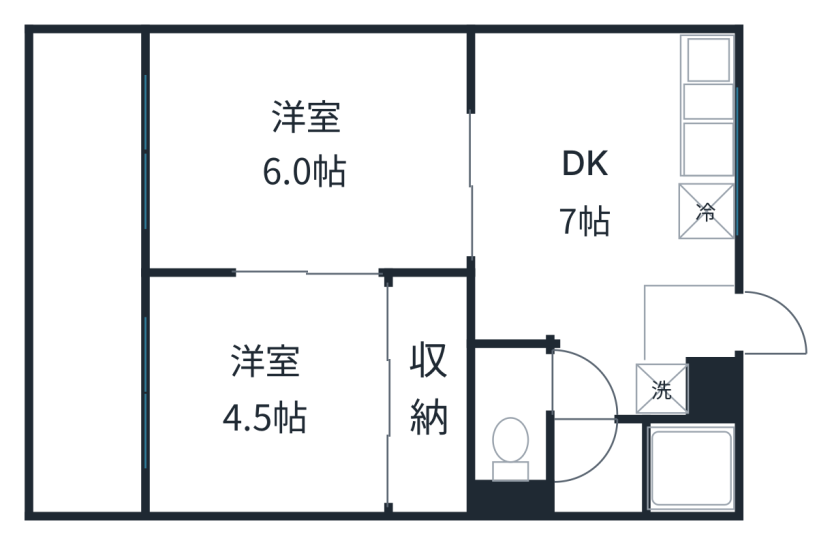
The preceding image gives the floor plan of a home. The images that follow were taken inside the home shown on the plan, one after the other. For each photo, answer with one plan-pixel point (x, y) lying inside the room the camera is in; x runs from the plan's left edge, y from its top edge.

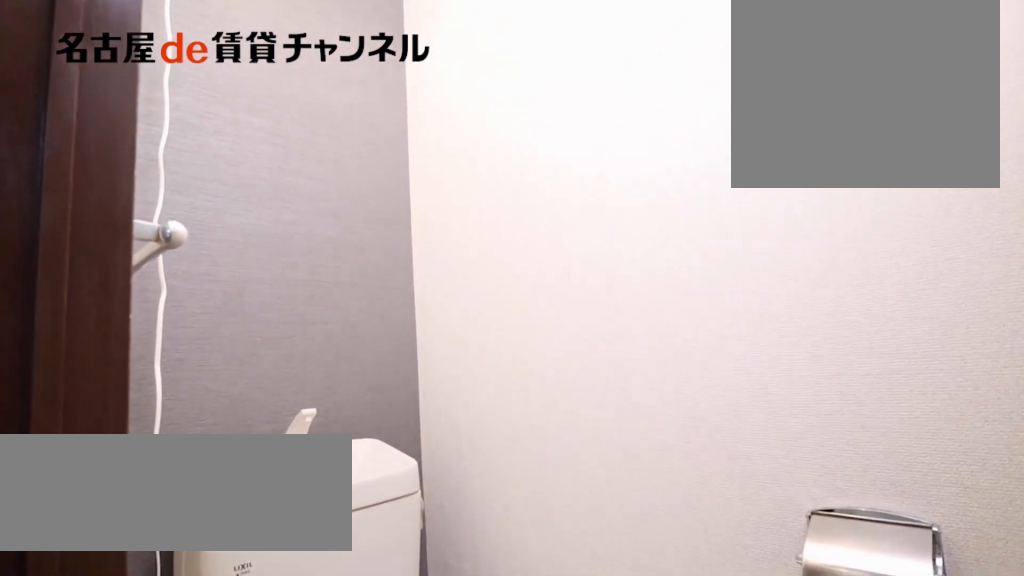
(518, 414)
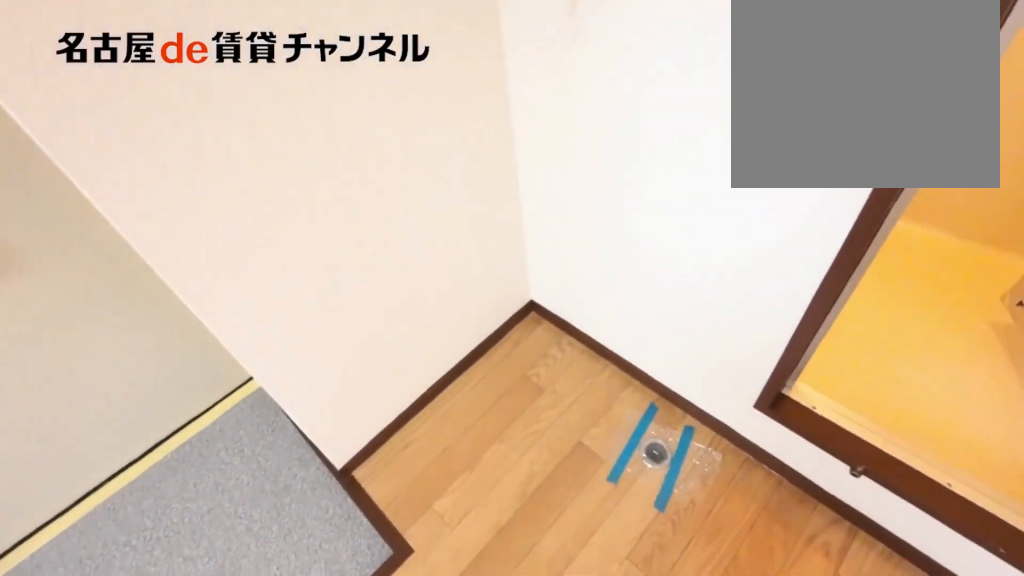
(661, 389)
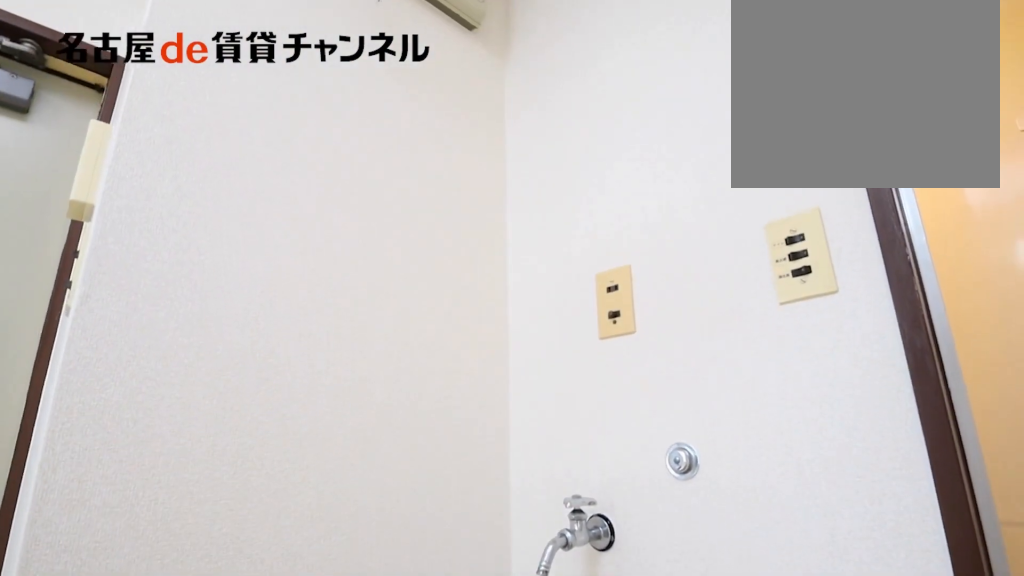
(661, 389)
